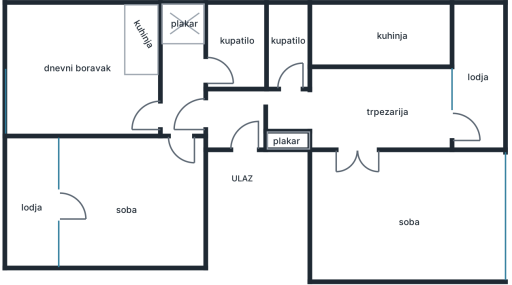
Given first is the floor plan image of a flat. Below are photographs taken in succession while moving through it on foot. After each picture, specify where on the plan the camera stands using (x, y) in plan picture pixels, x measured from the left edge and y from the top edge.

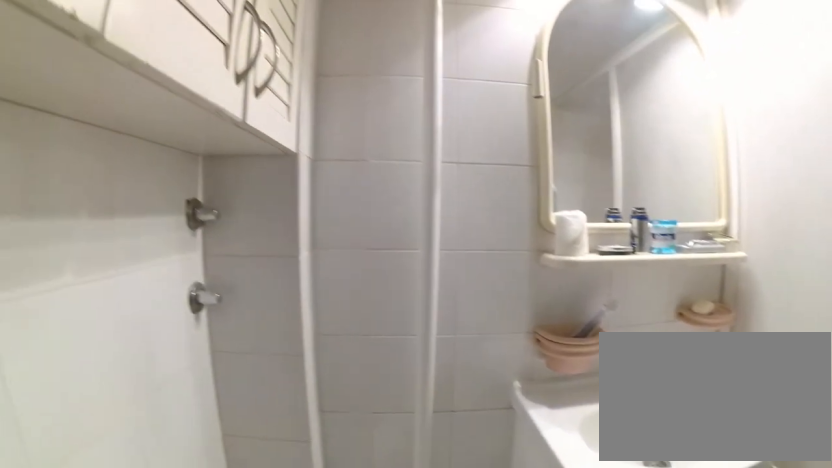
(239, 74)
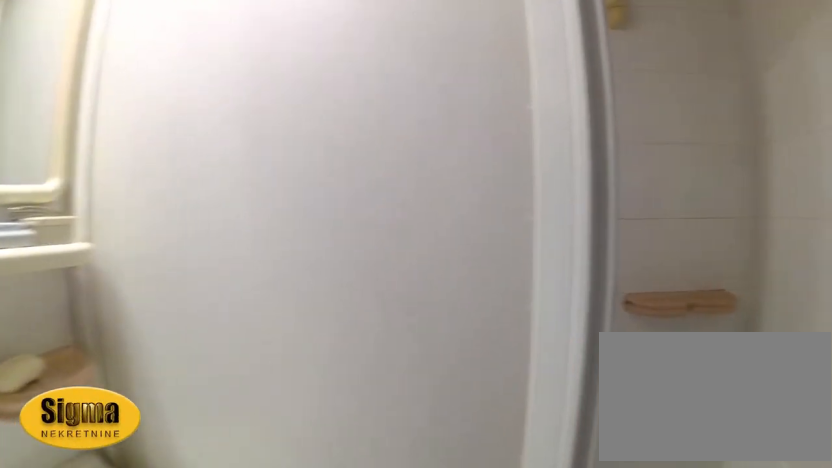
(224, 58)
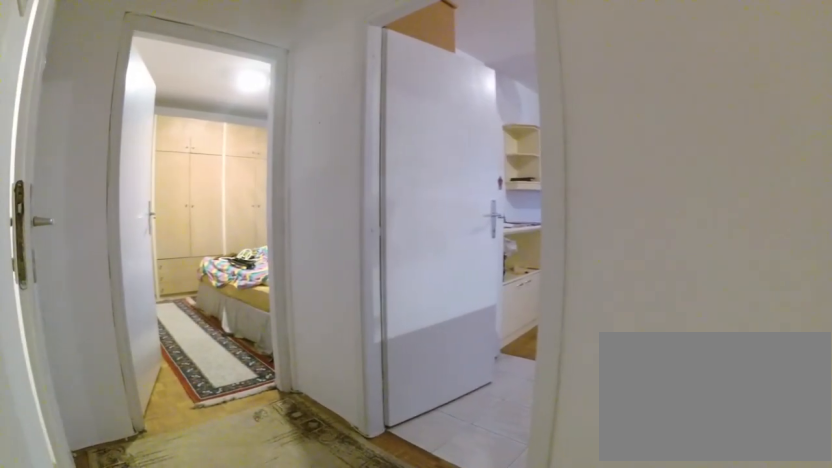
(192, 48)
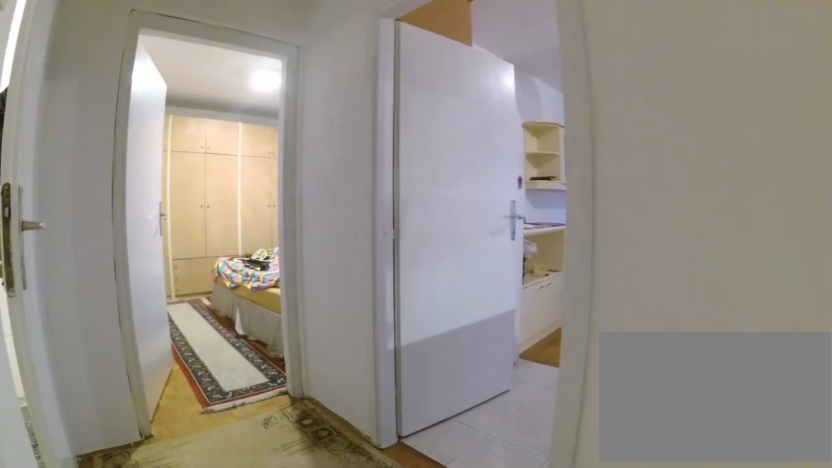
(188, 46)
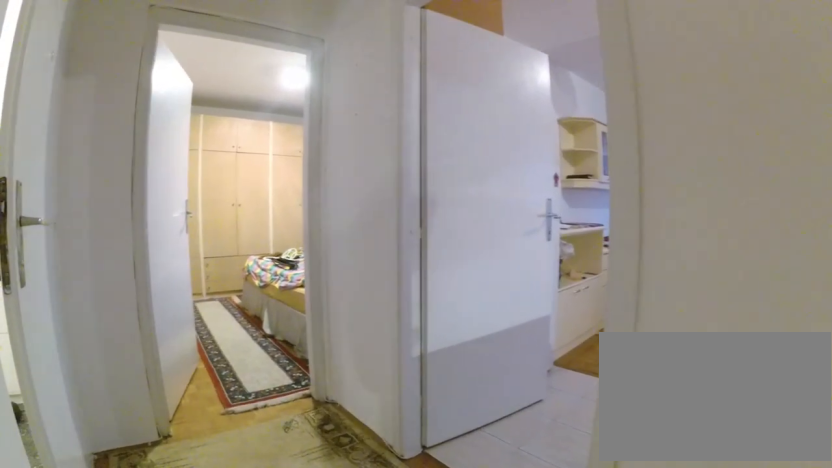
(185, 46)
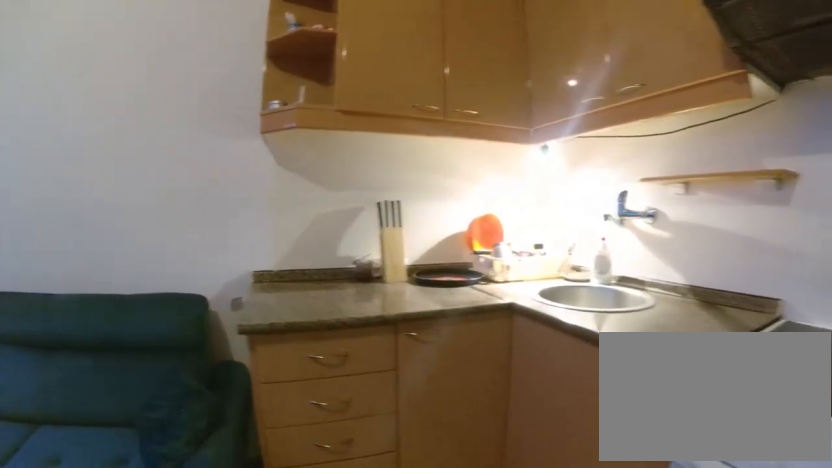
(126, 75)
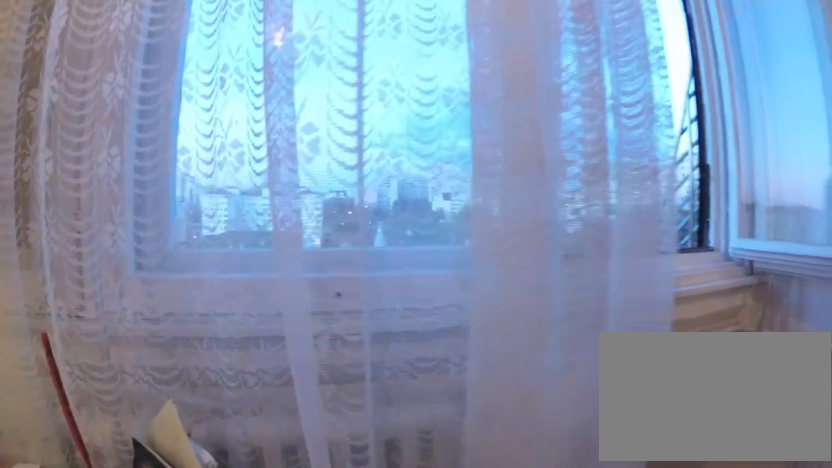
(48, 50)
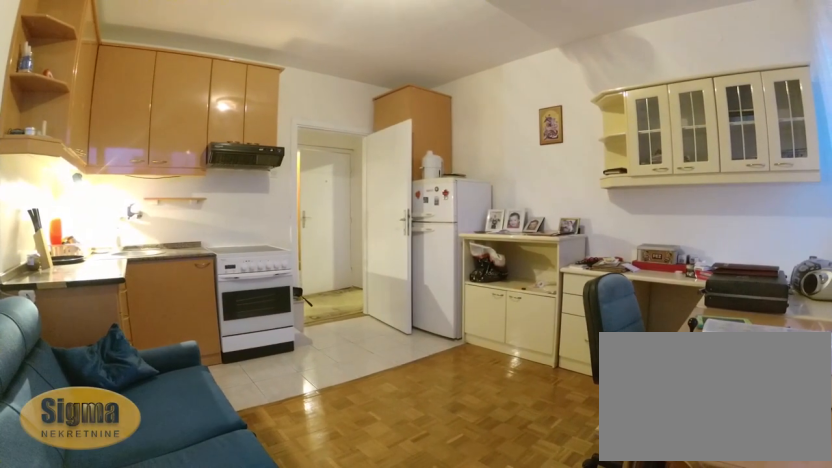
(18, 19)
